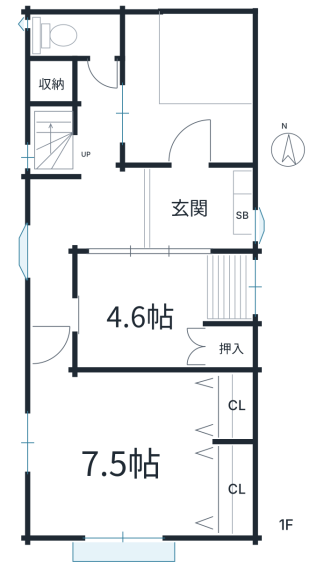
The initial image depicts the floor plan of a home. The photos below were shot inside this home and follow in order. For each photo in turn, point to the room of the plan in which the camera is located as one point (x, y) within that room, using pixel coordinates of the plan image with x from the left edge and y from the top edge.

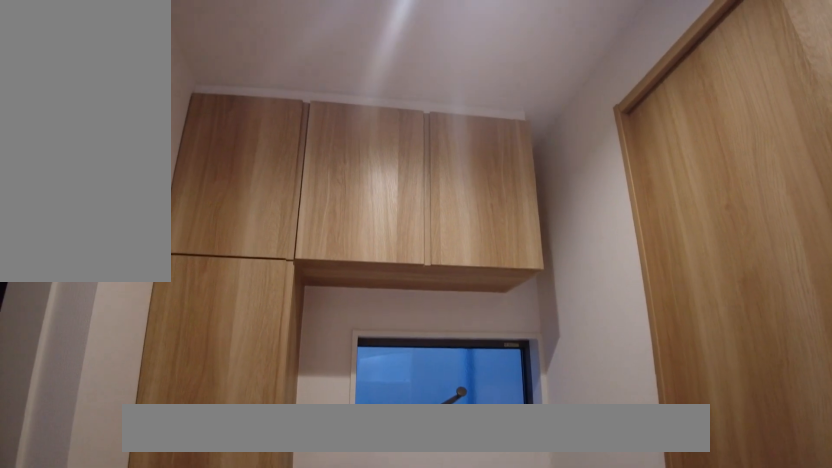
(182, 209)
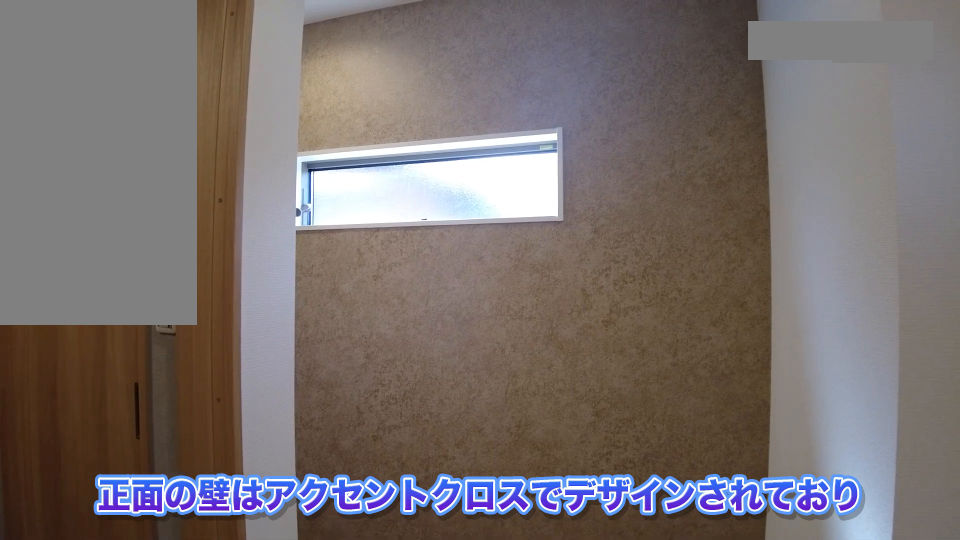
(74, 213)
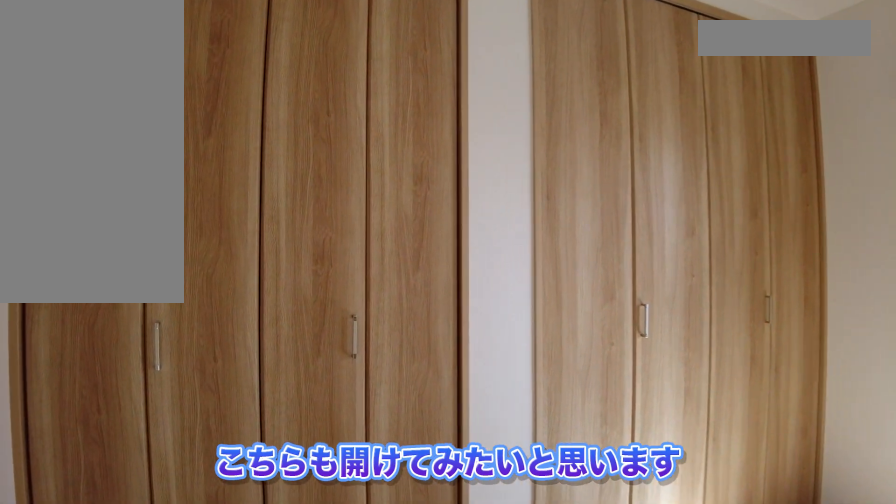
(131, 447)
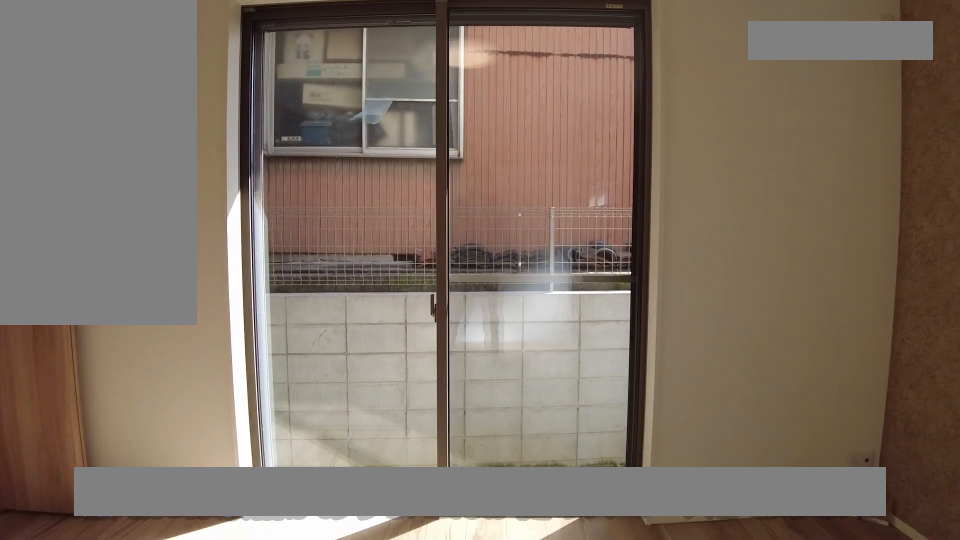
(131, 447)
